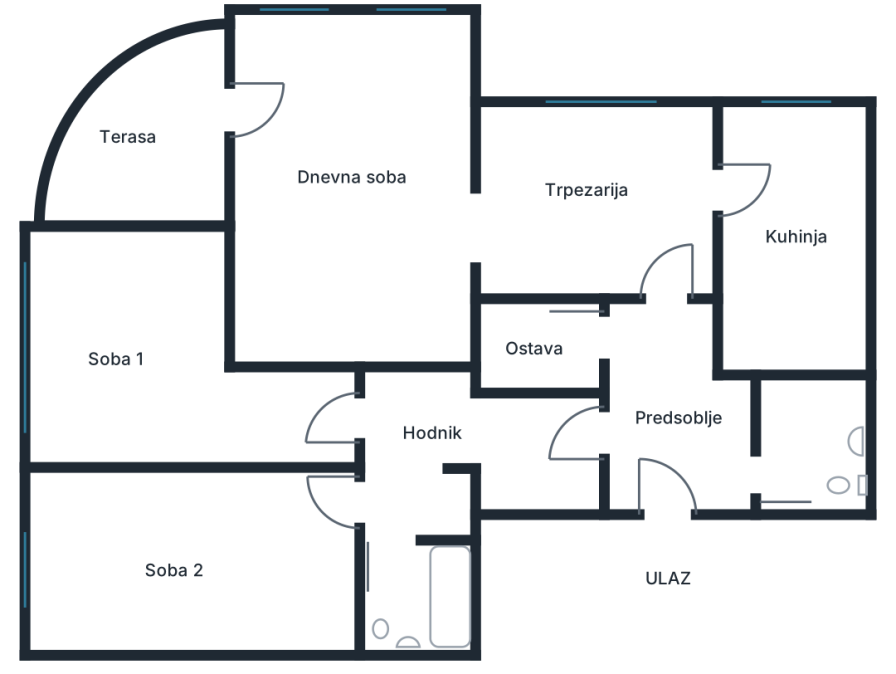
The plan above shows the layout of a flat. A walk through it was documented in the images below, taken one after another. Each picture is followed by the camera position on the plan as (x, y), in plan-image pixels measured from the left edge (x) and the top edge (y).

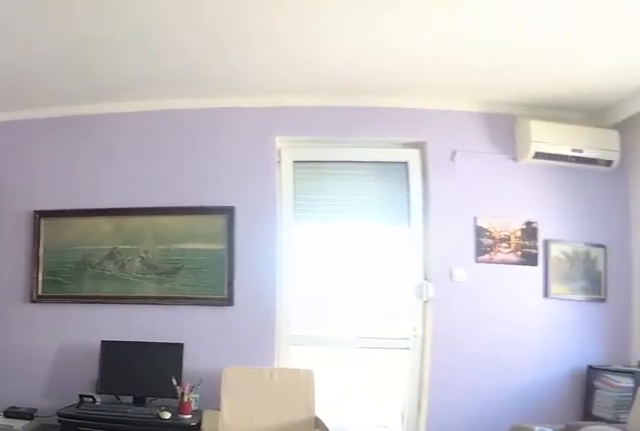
(481, 253)
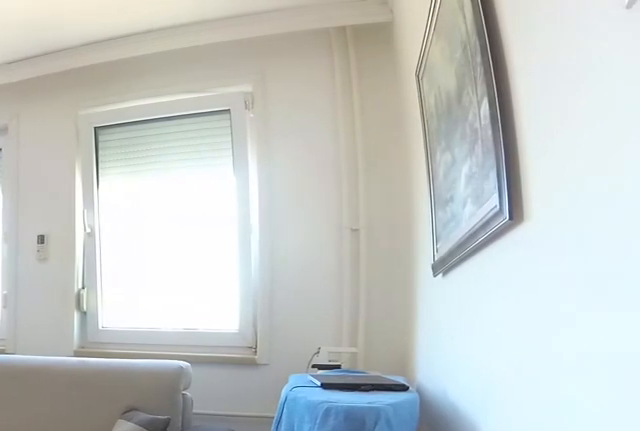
(467, 240)
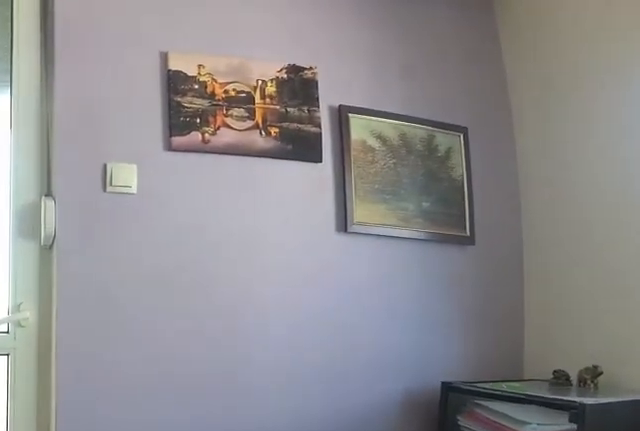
(376, 124)
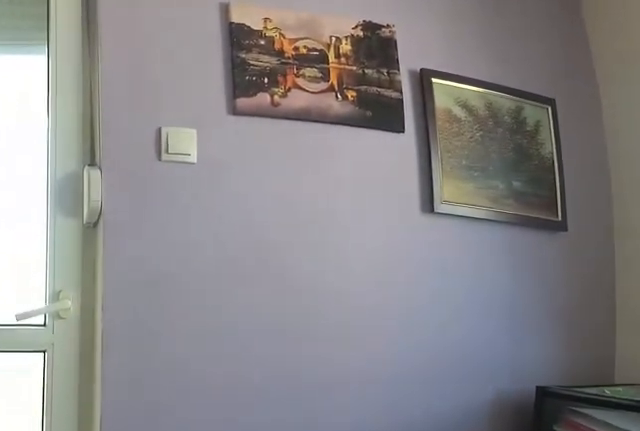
(353, 125)
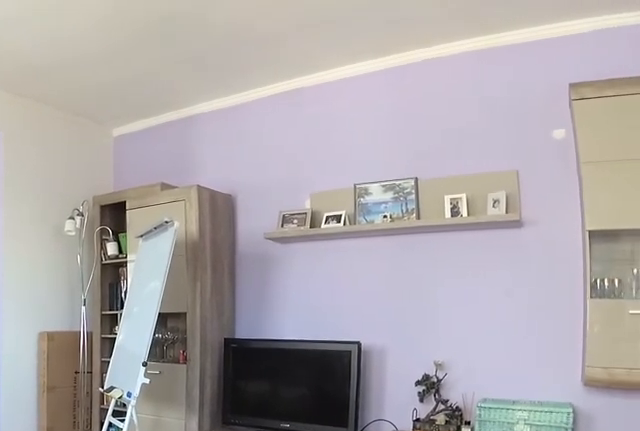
(264, 109)
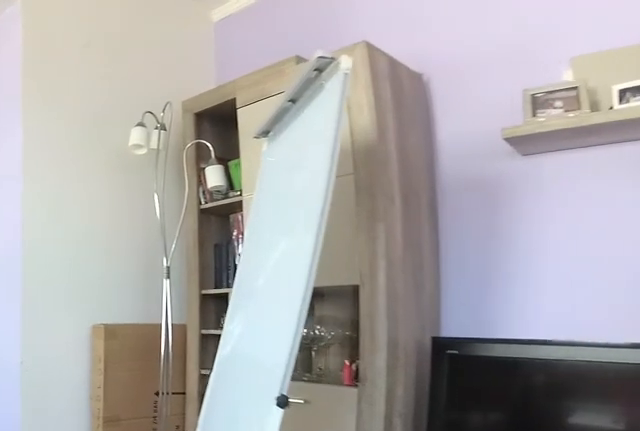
(312, 237)
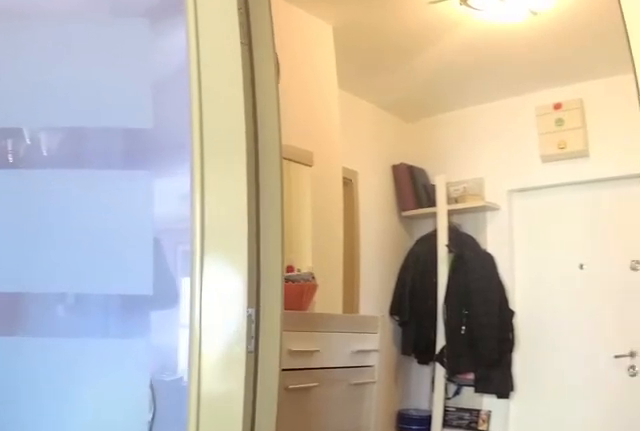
(616, 231)
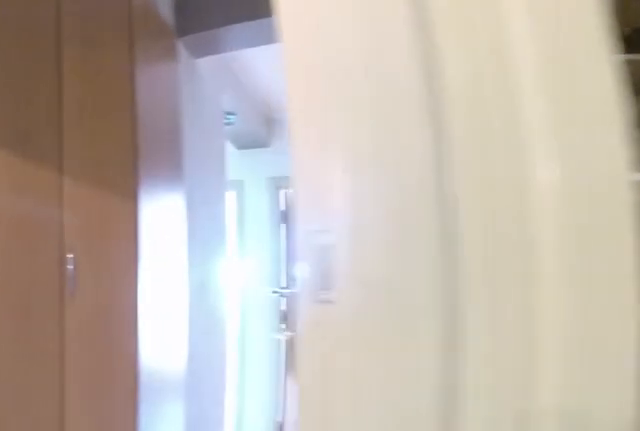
(657, 344)
